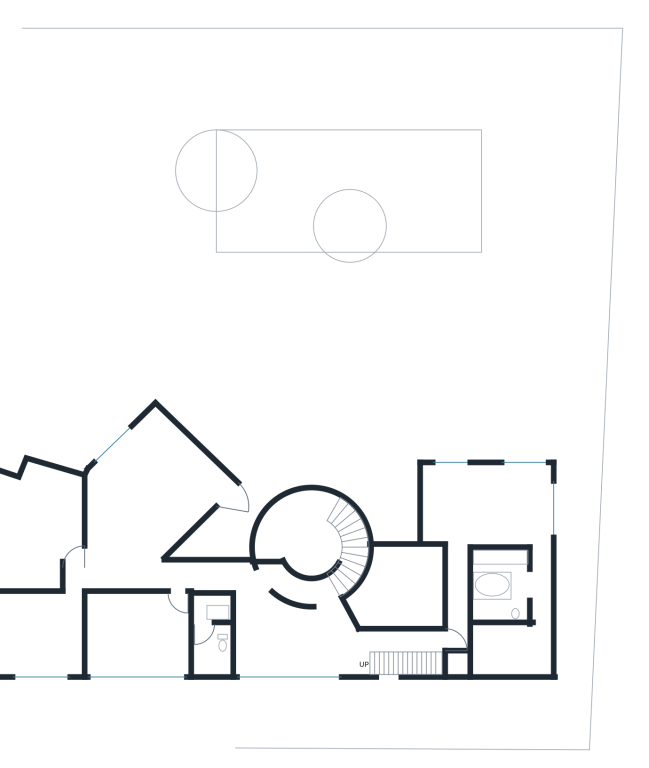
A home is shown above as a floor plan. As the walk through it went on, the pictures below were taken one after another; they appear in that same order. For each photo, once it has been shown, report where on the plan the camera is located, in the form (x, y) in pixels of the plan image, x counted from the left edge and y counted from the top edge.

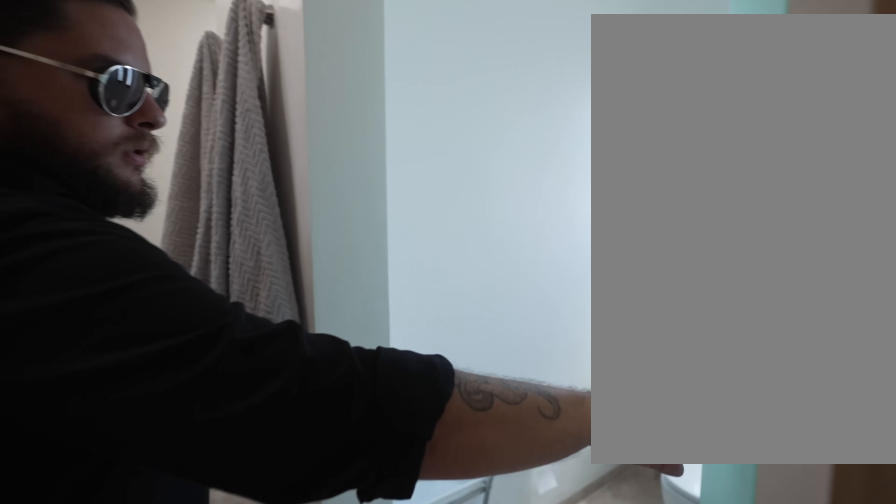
(520, 590)
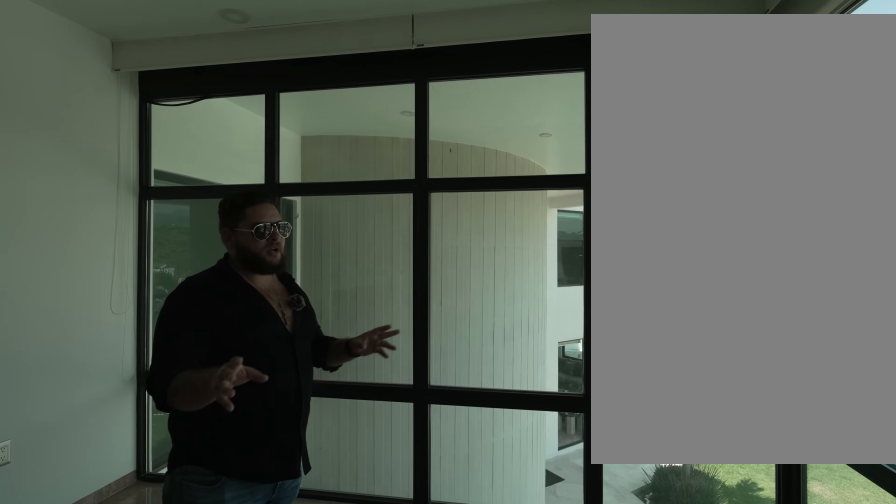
(476, 480)
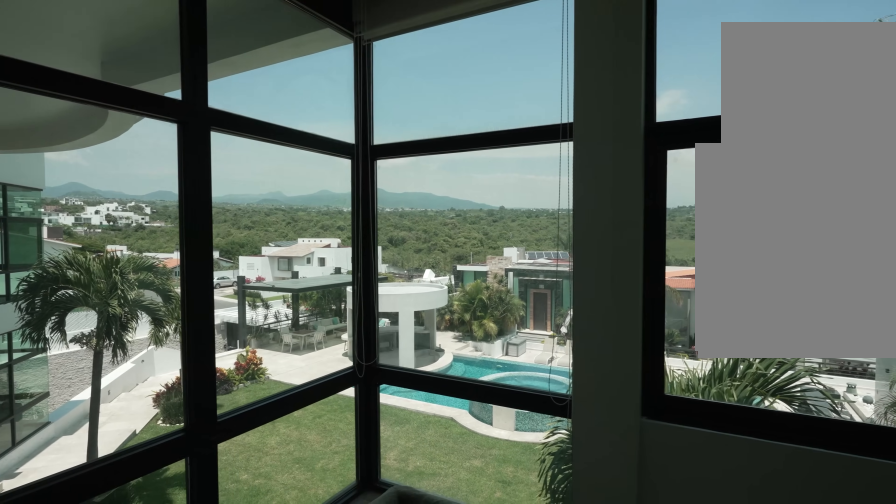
(476, 480)
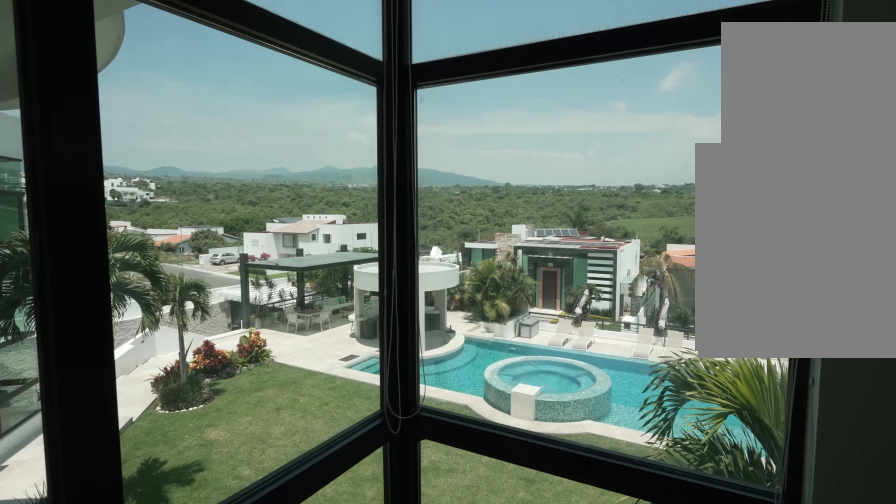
(476, 480)
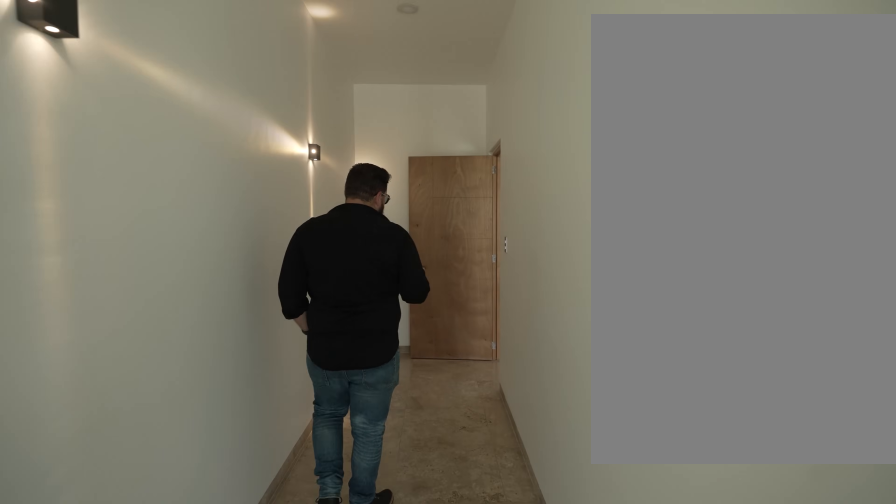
(447, 541)
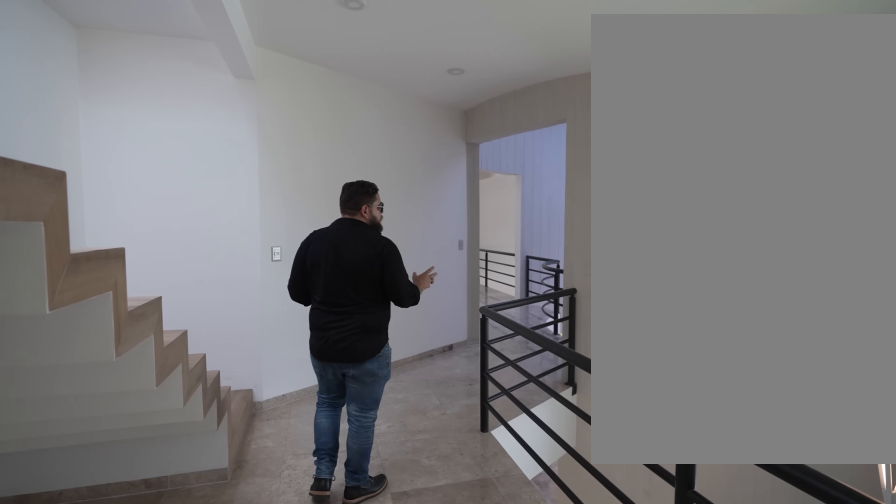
(410, 628)
